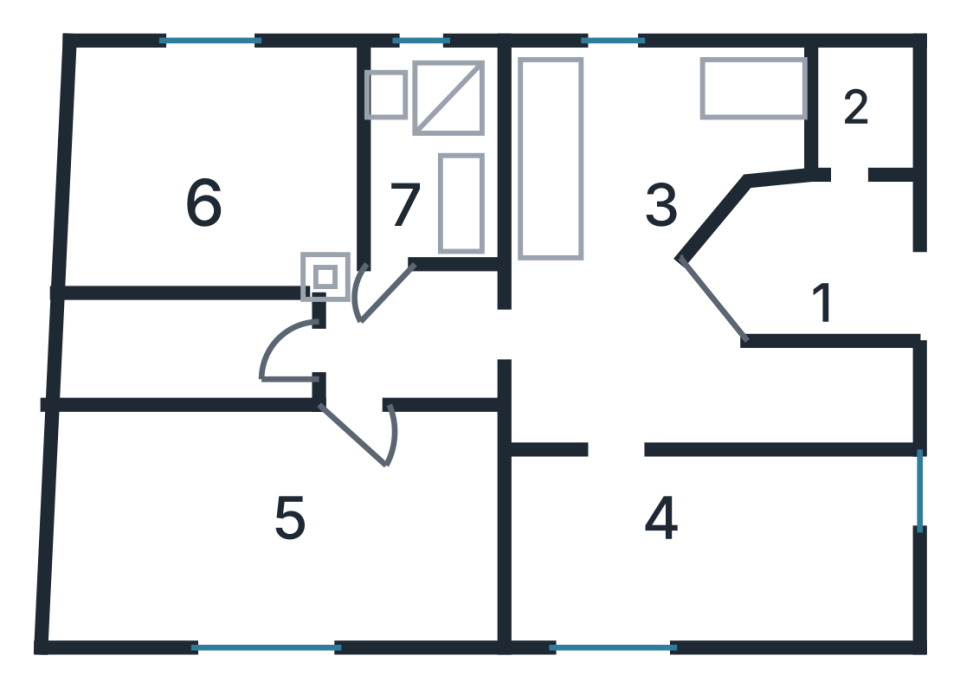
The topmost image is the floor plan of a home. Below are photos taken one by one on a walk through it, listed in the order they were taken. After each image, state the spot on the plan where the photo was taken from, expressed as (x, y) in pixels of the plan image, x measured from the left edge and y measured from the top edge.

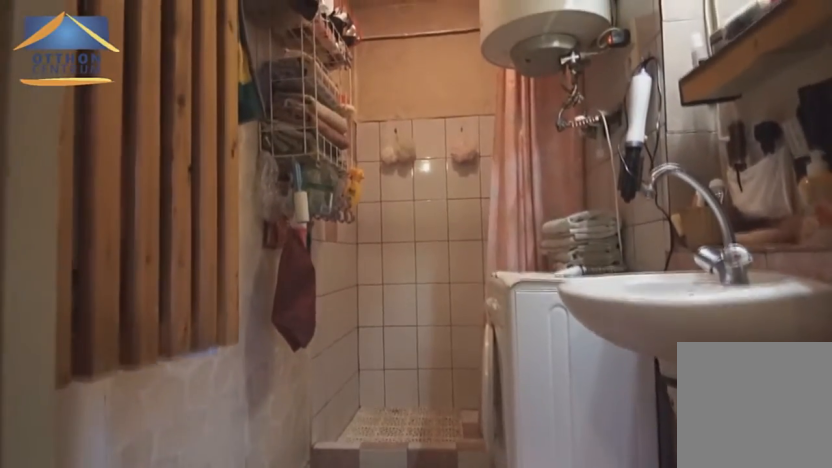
(416, 214)
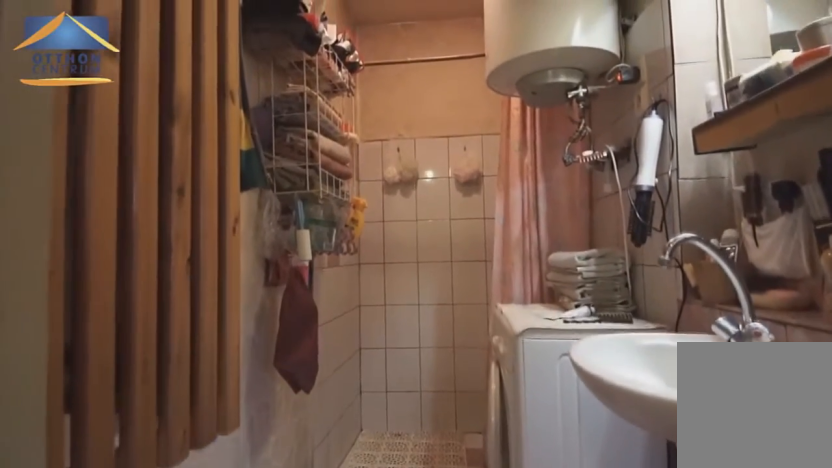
(415, 213)
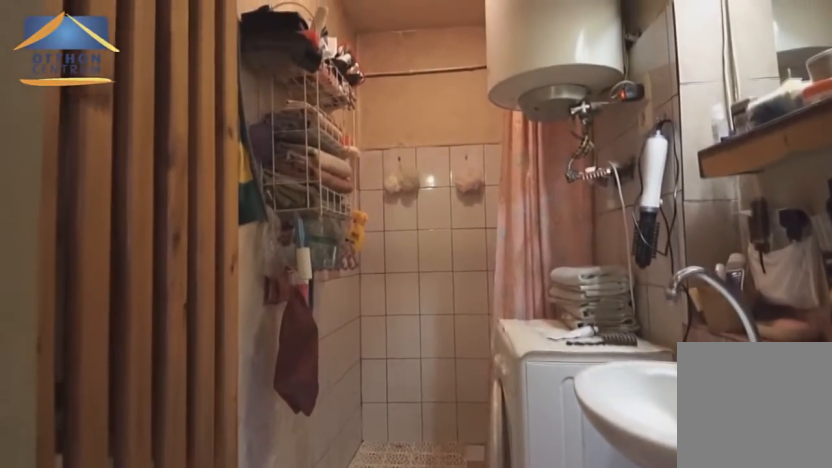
(416, 214)
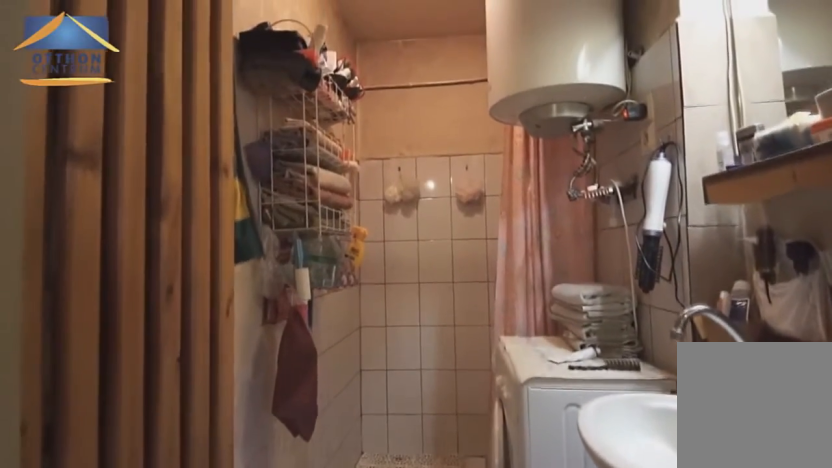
(416, 214)
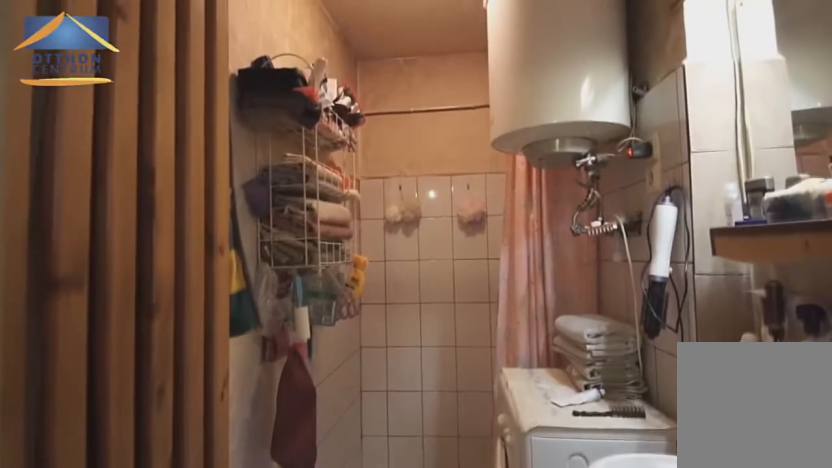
(415, 211)
